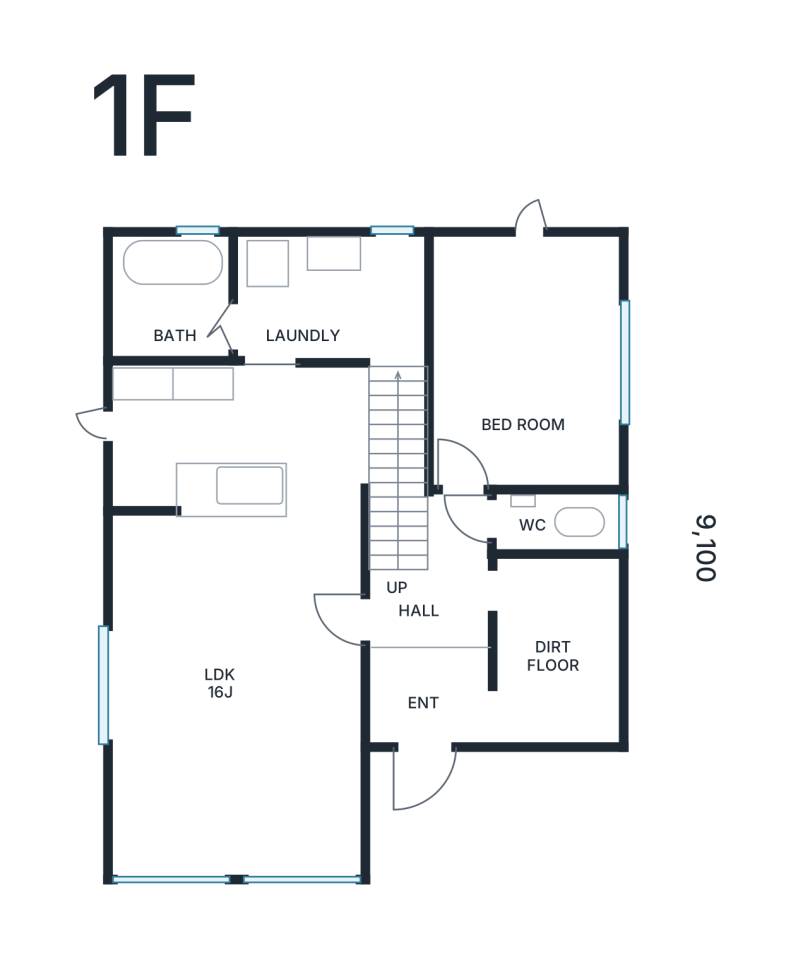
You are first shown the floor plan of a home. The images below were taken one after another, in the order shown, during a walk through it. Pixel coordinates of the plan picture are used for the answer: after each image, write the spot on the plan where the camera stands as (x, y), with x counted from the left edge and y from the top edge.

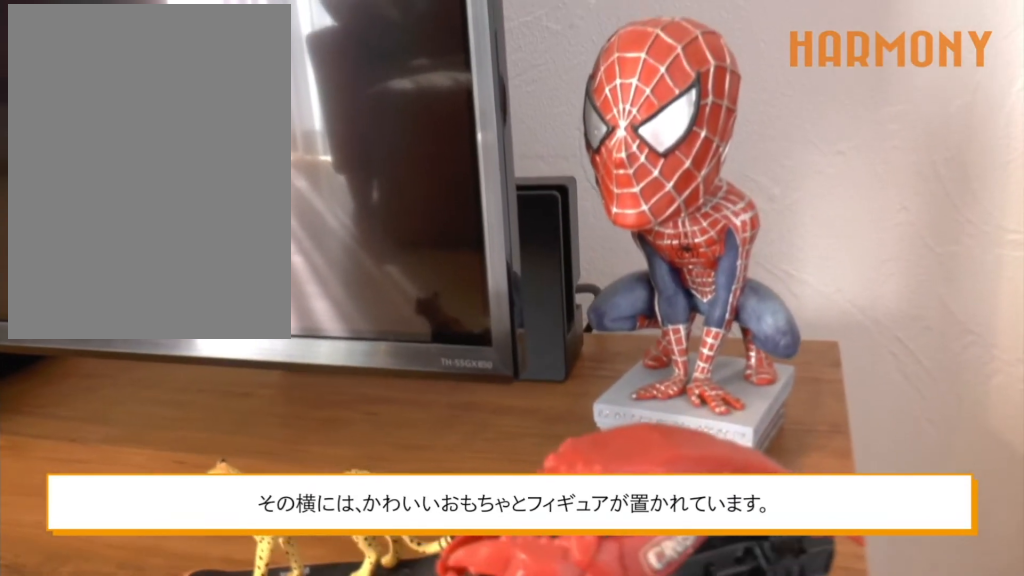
(209, 792)
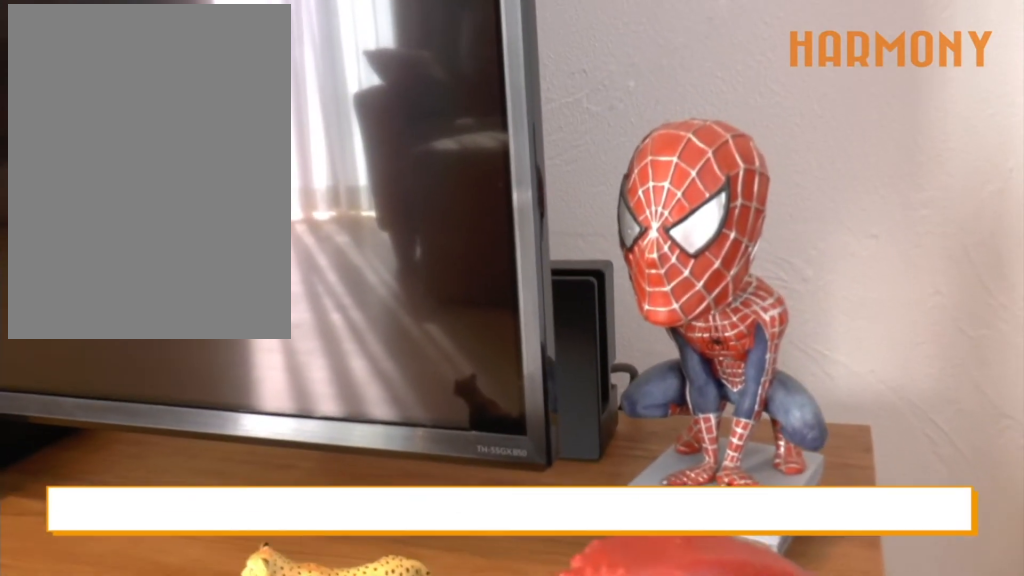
(209, 792)
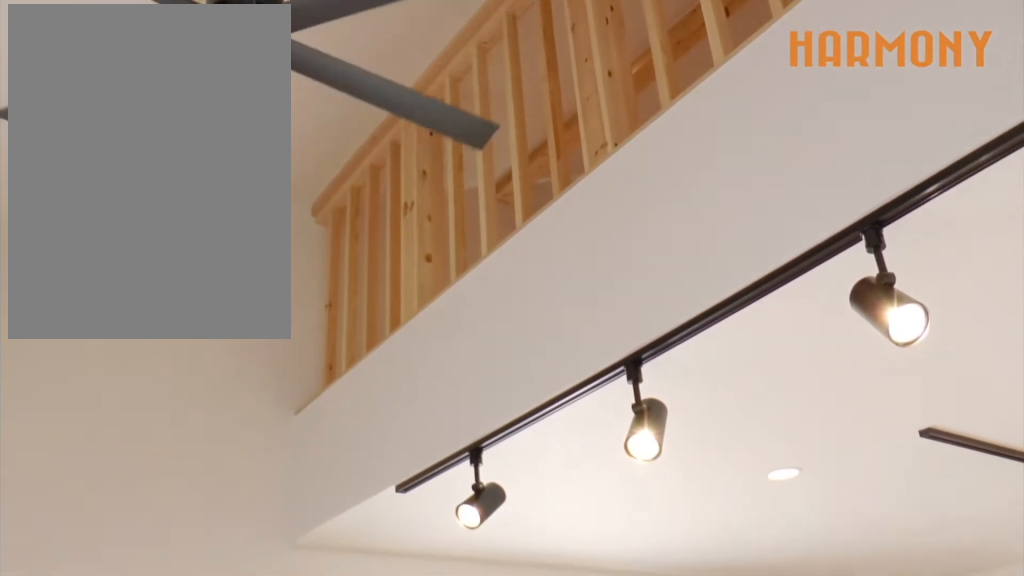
(209, 793)
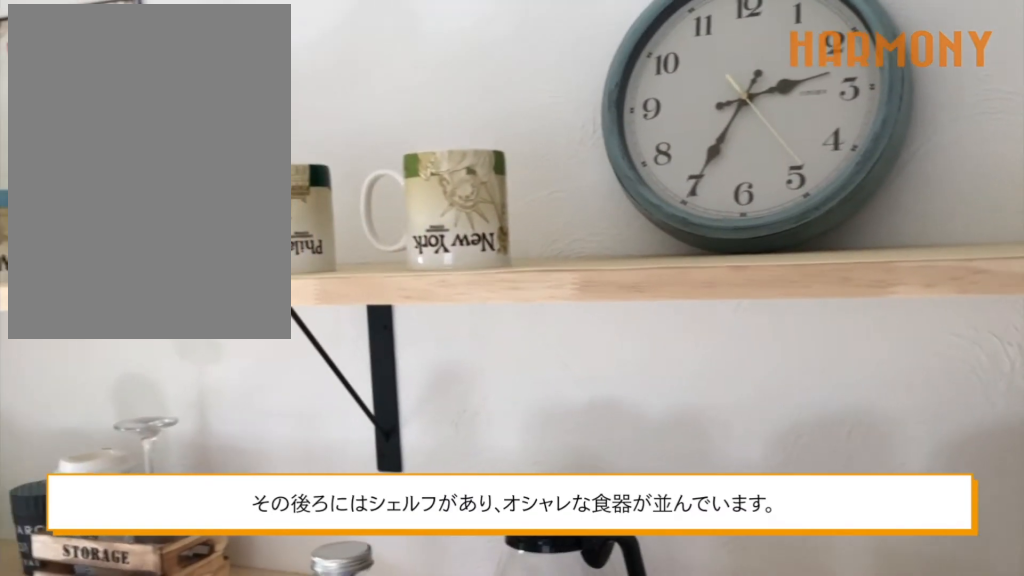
(217, 433)
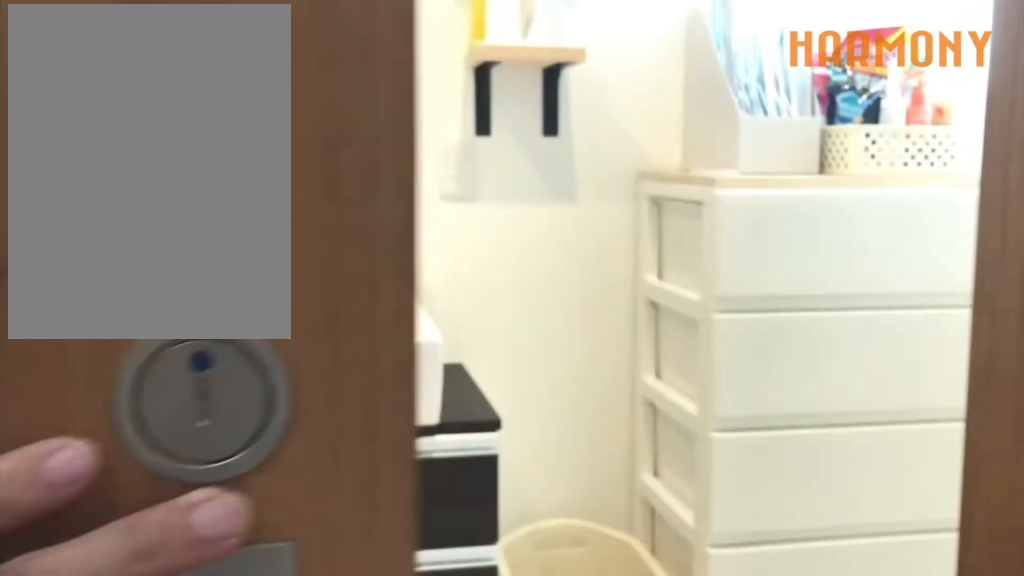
(298, 335)
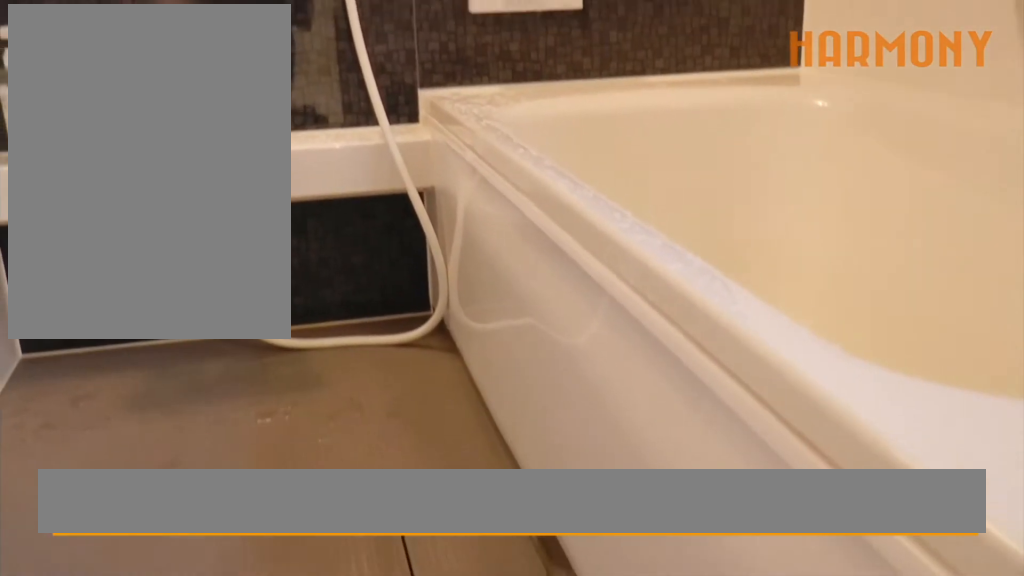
(204, 326)
